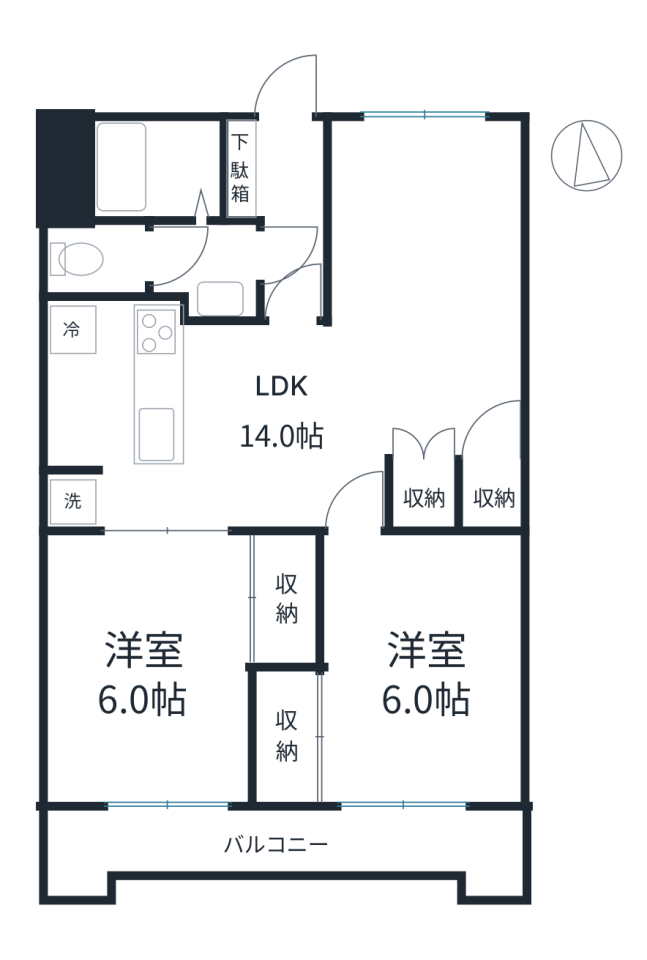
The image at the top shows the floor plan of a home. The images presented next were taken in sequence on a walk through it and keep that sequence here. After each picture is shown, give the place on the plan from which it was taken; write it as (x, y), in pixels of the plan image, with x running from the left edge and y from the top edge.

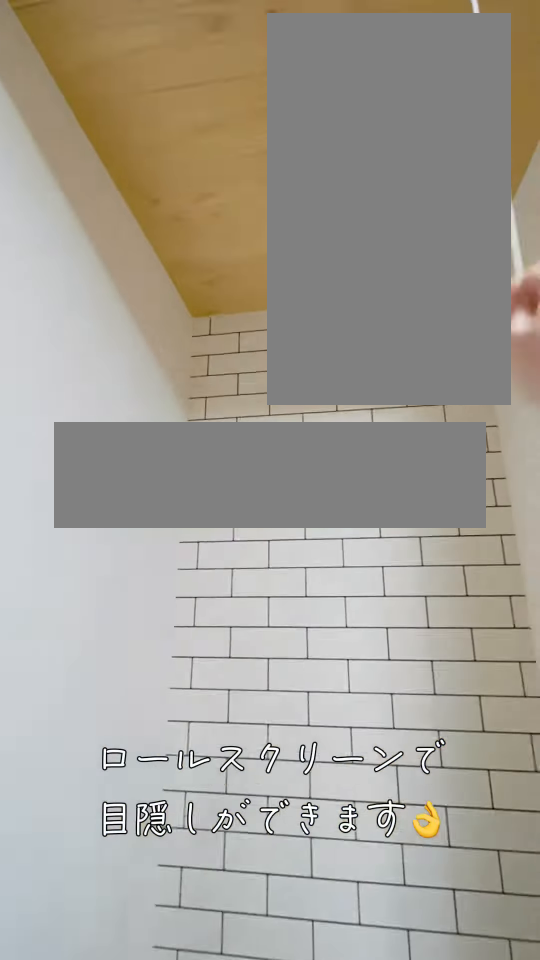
(139, 498)
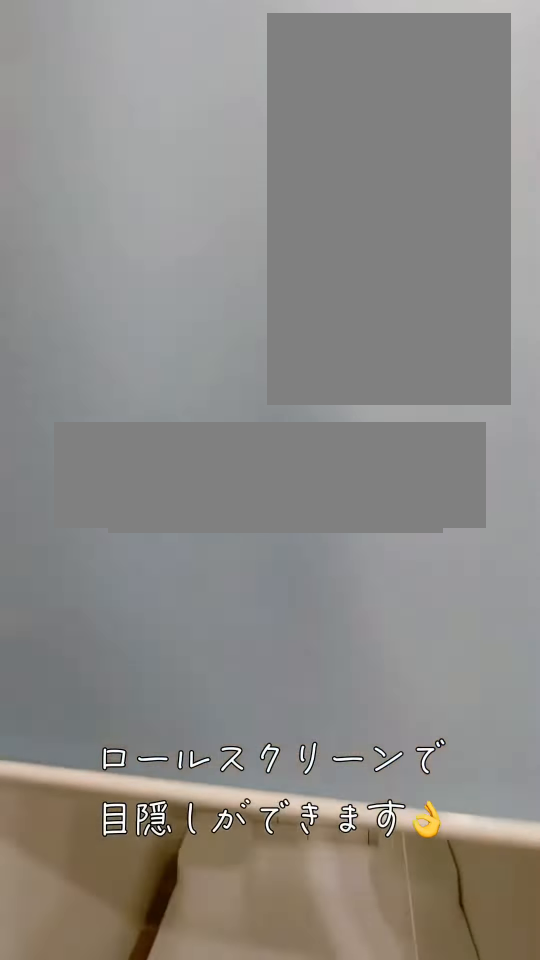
(131, 503)
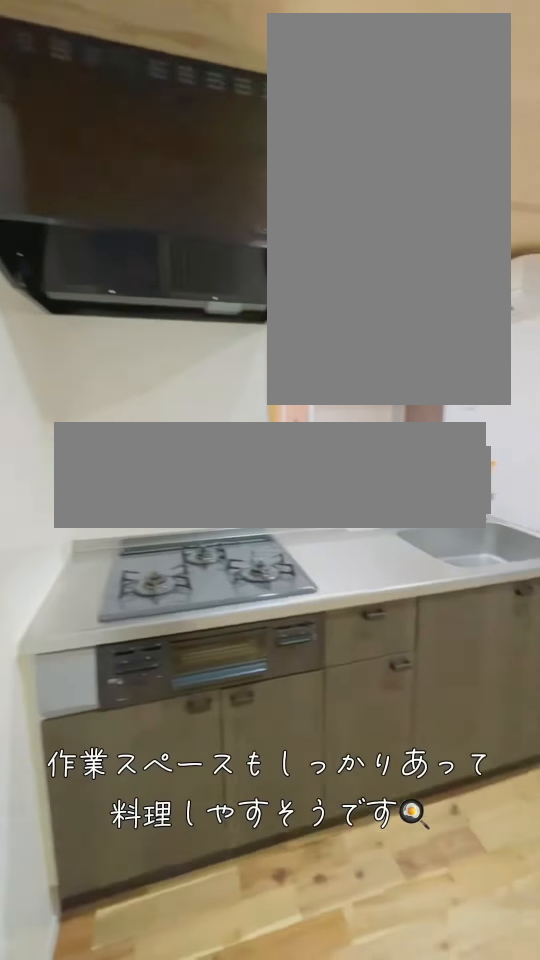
(70, 396)
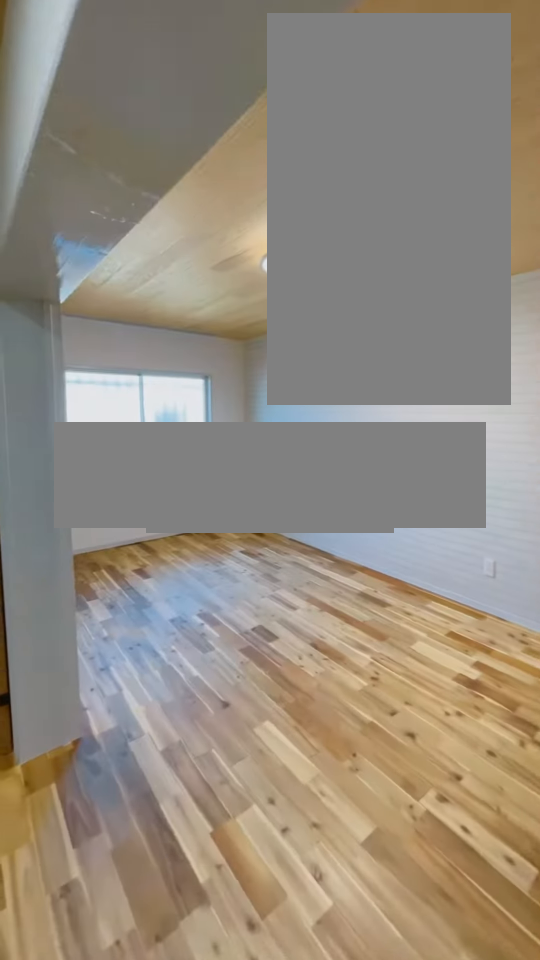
(189, 466)
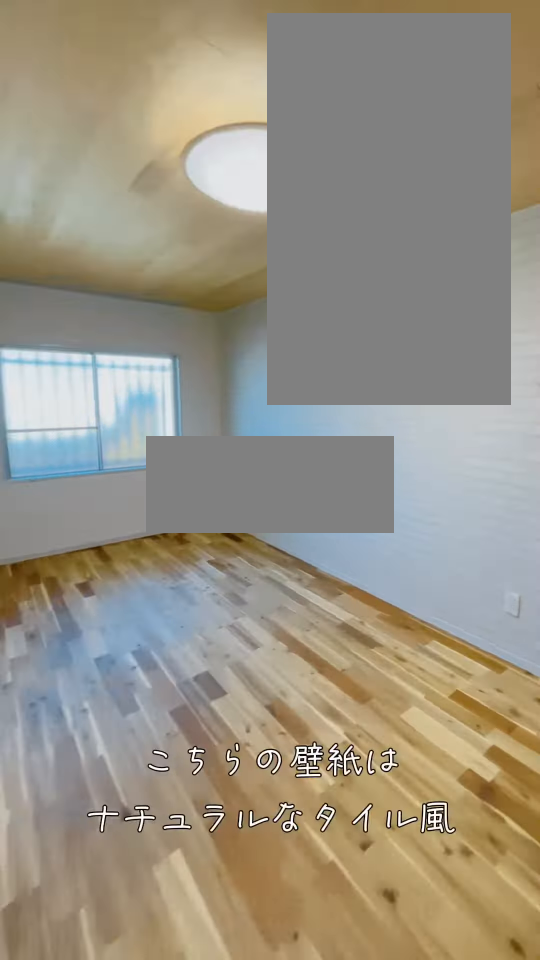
(307, 432)
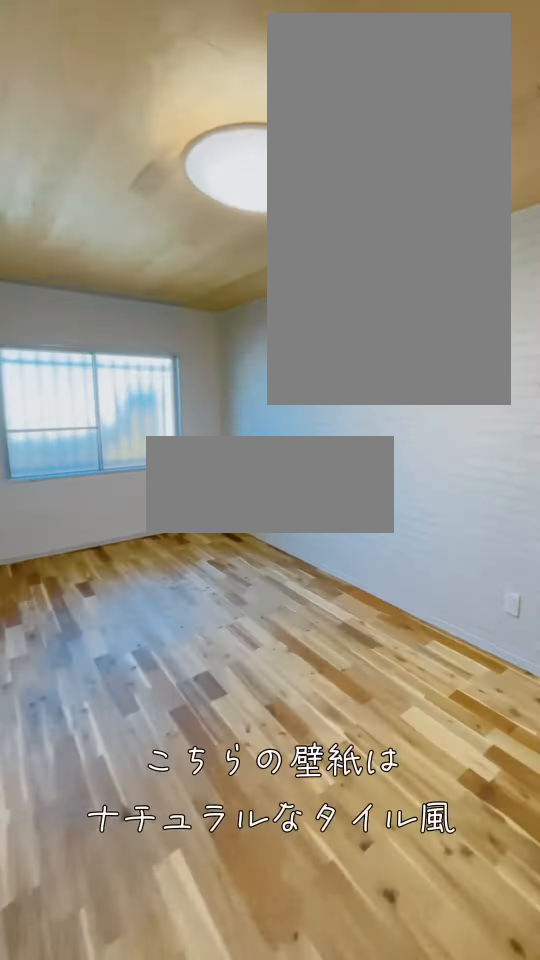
(307, 432)
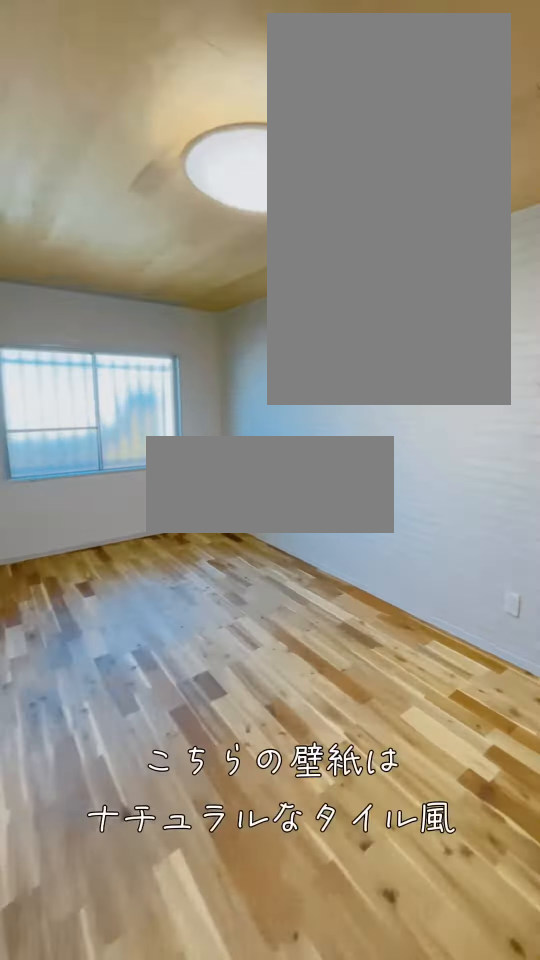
(307, 432)
